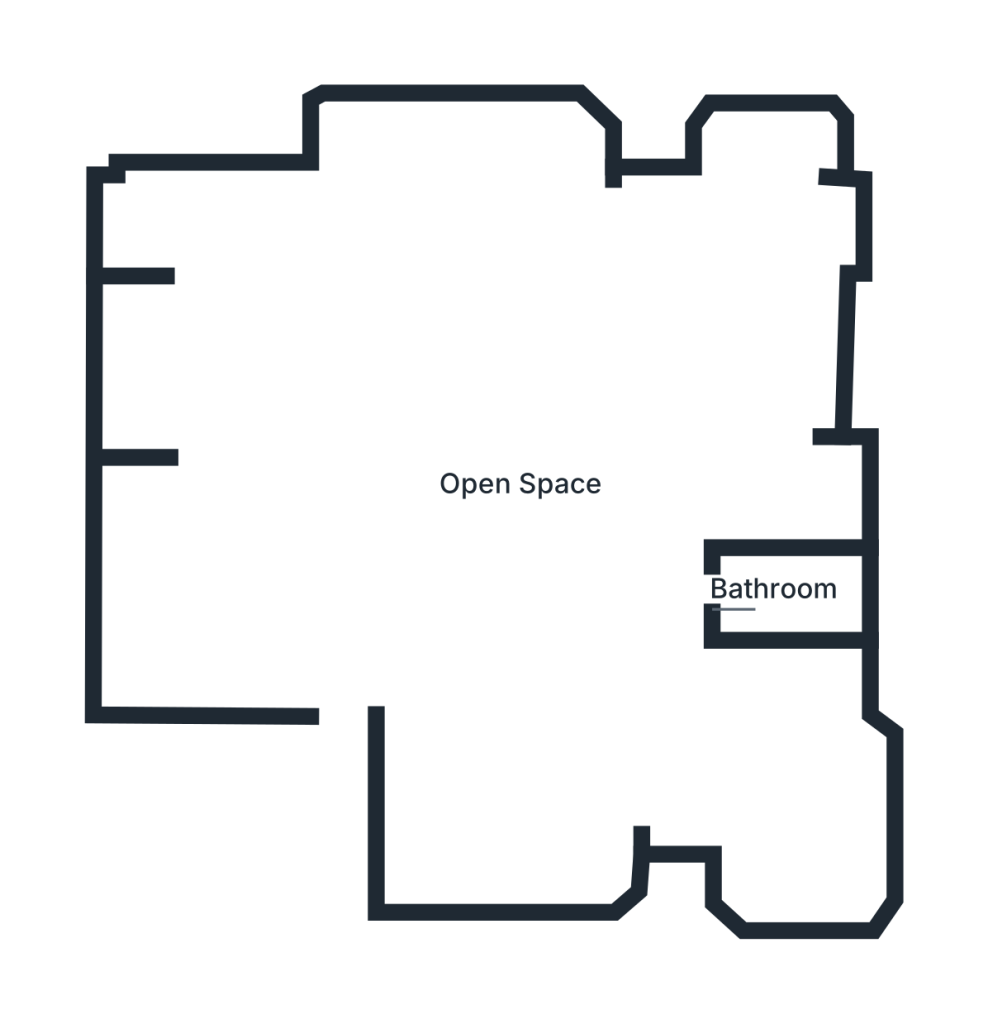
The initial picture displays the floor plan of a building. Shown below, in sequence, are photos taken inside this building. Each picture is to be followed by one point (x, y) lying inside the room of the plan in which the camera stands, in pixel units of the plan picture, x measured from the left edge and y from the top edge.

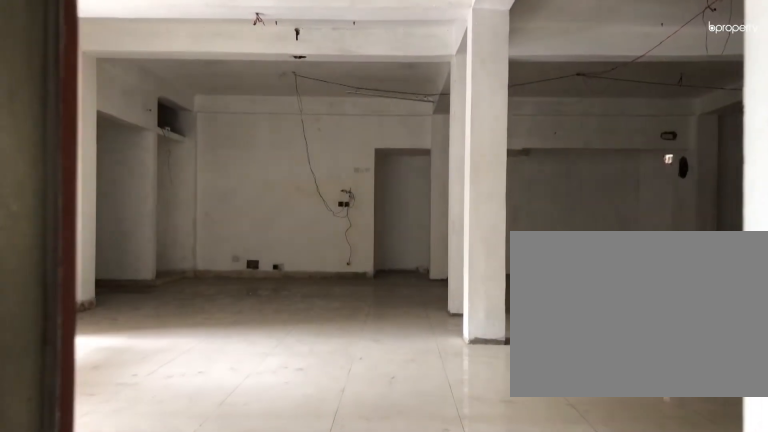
(371, 605)
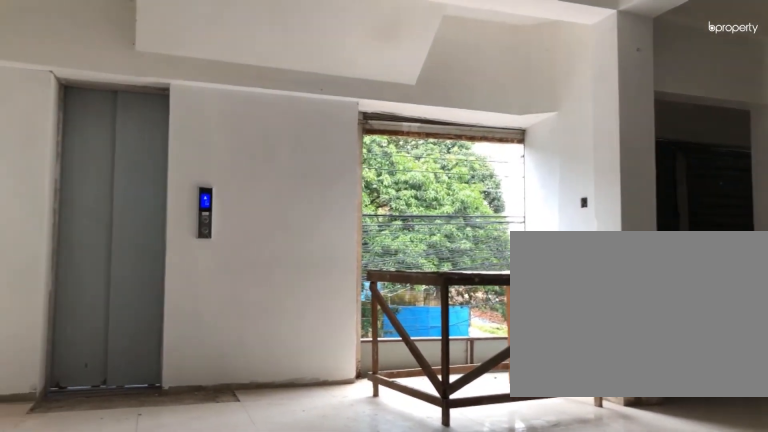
(372, 605)
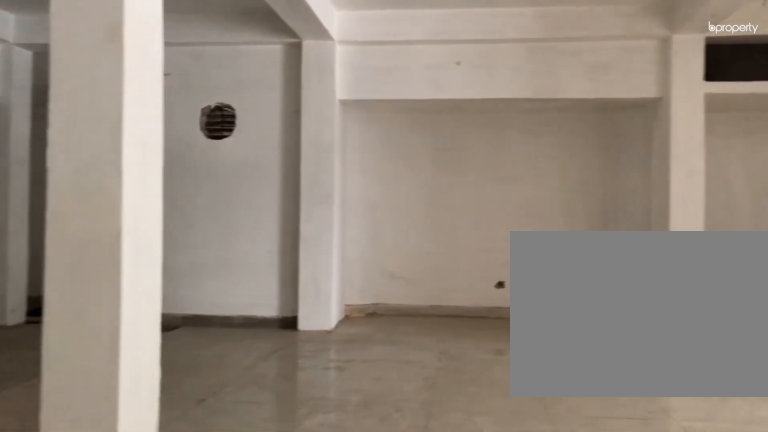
(621, 614)
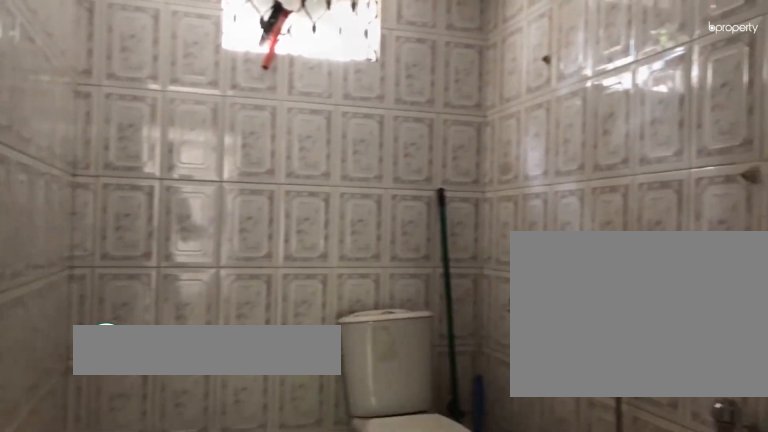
(787, 593)
